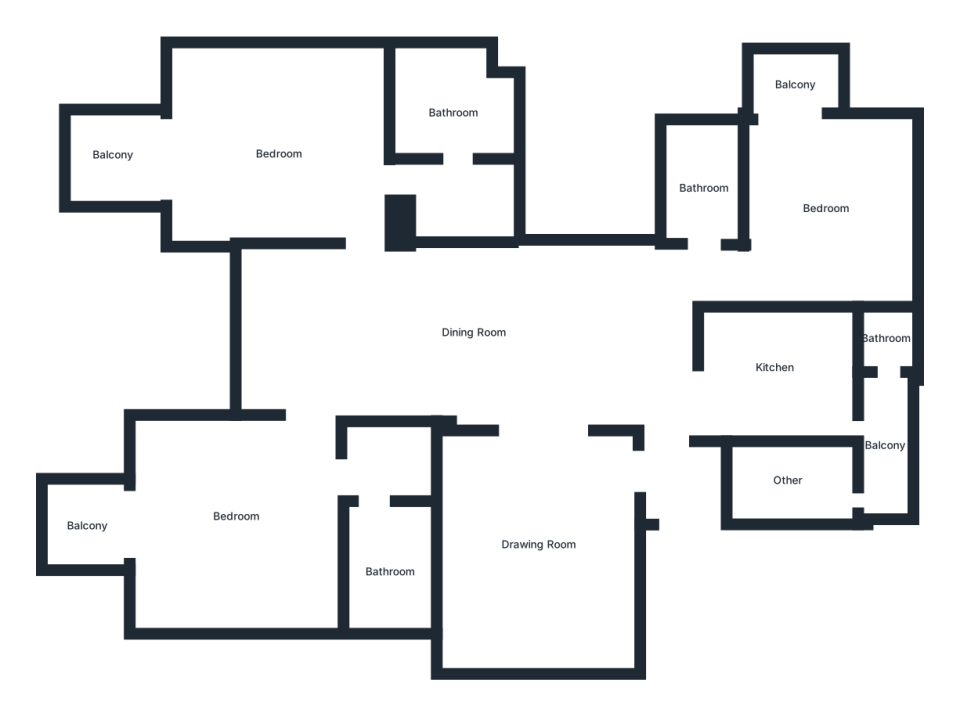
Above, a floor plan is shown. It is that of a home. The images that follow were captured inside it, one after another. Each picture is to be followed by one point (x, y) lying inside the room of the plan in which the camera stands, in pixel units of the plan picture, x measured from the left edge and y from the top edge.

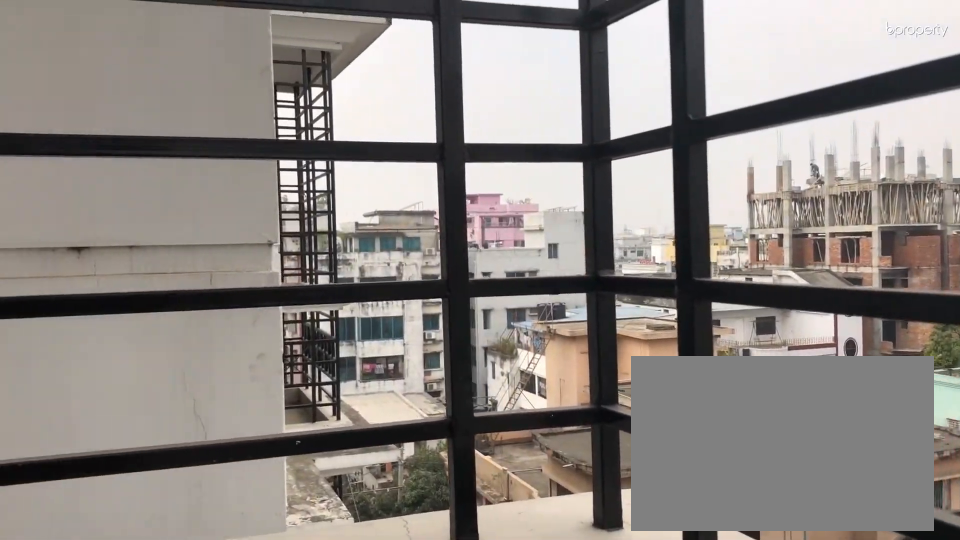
(115, 155)
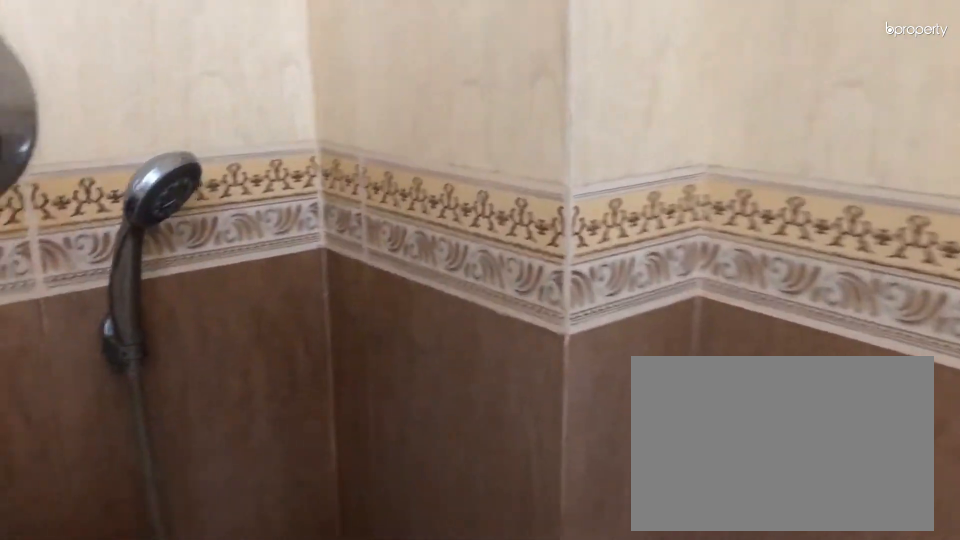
(451, 113)
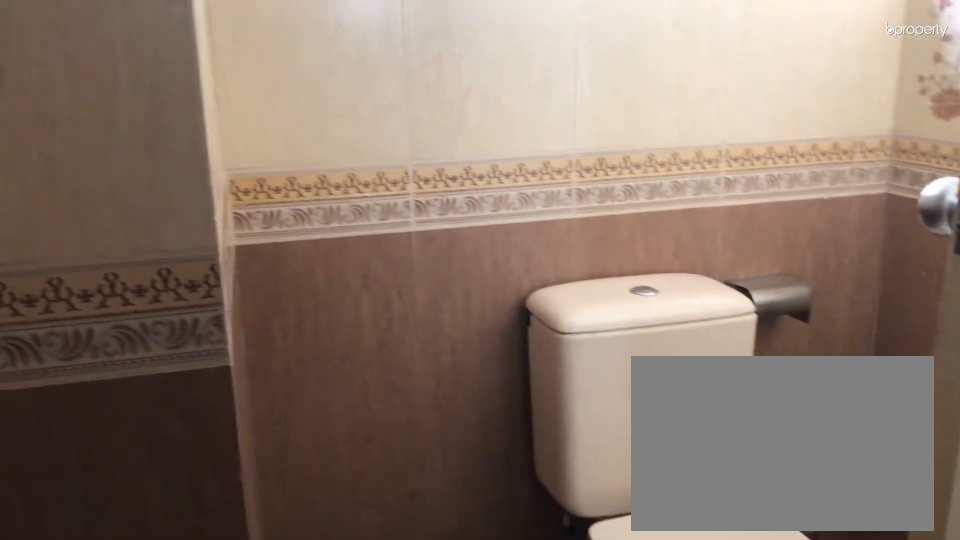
(451, 113)
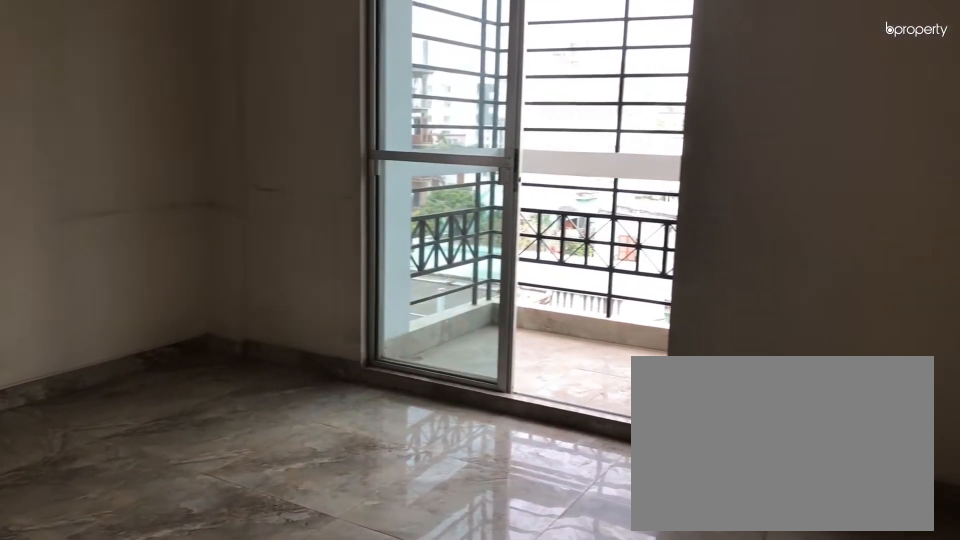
(235, 515)
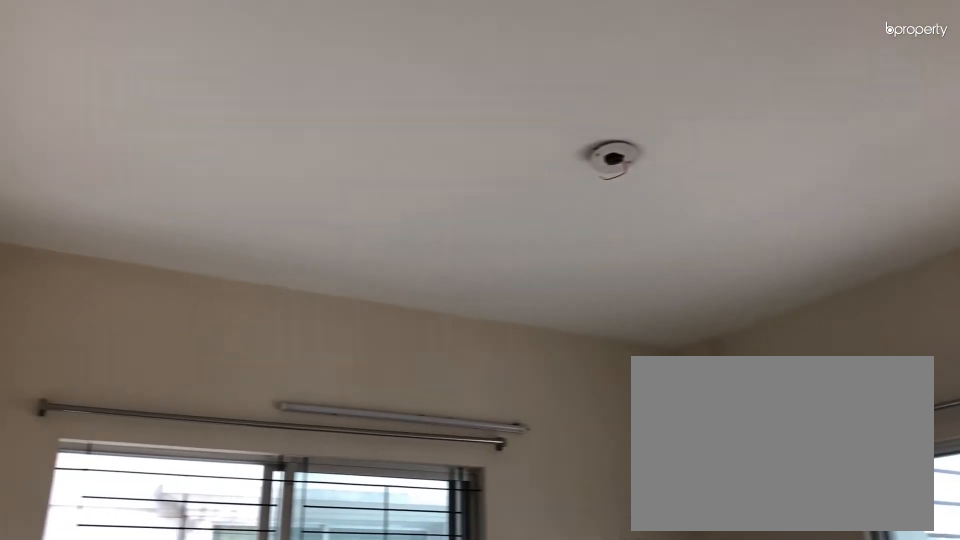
(235, 515)
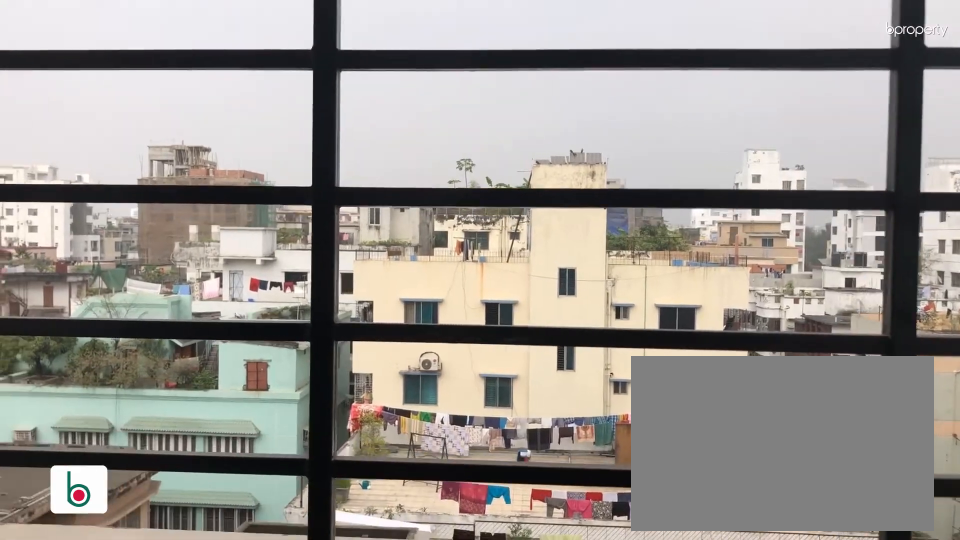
(86, 527)
